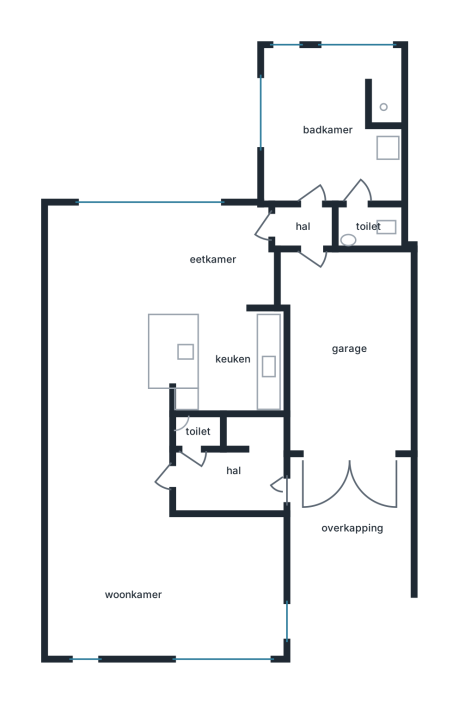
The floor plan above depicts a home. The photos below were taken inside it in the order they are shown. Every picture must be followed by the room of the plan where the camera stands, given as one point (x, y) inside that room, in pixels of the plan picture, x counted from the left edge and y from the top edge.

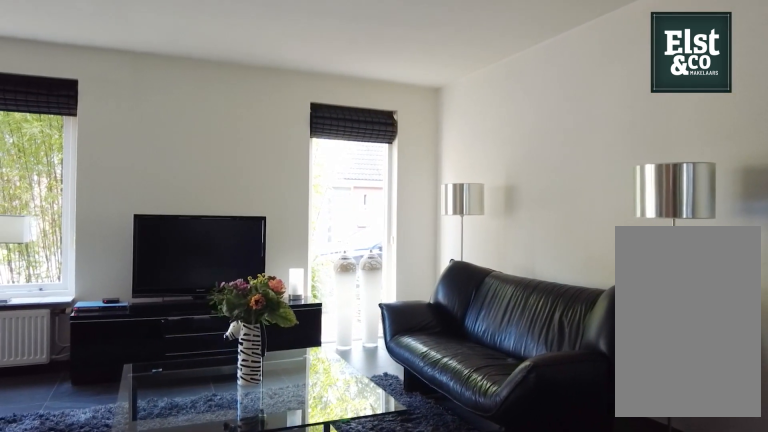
(164, 538)
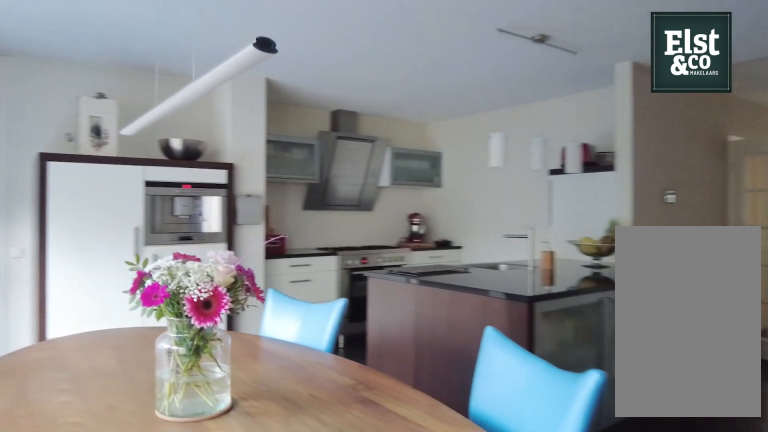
(165, 310)
